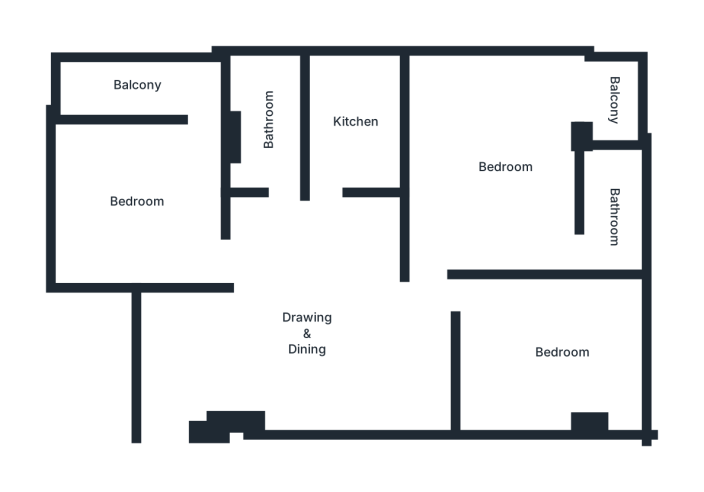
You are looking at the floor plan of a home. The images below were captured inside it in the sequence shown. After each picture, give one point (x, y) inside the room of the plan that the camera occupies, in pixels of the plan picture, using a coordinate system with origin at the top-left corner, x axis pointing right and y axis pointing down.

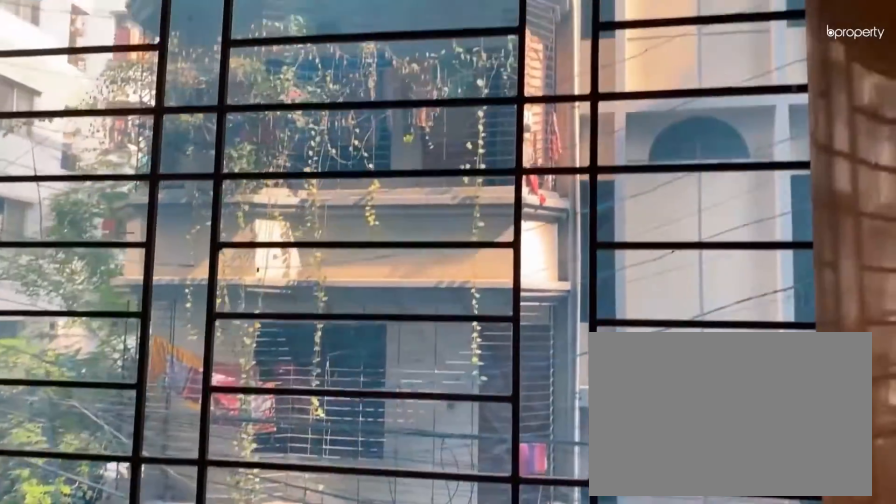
(150, 83)
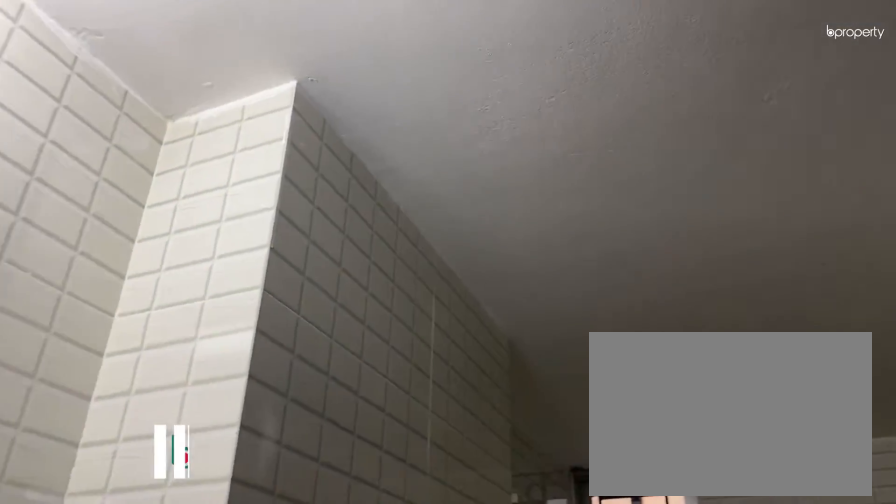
(271, 117)
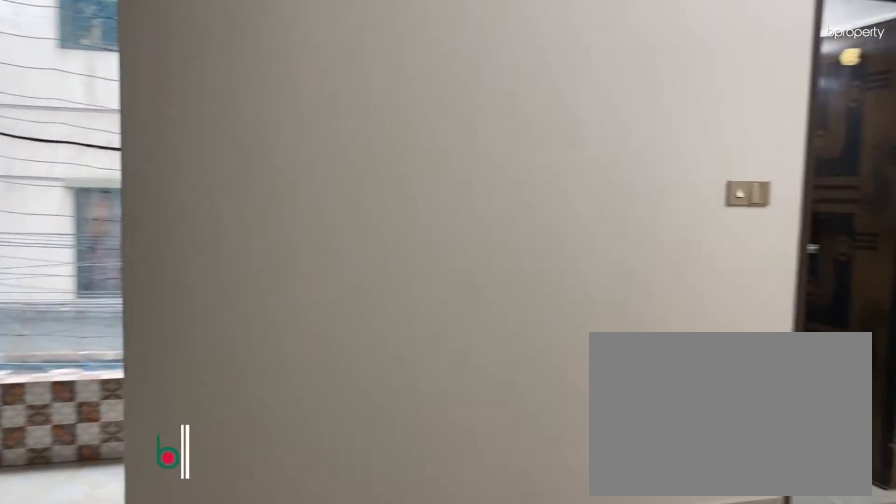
(506, 166)
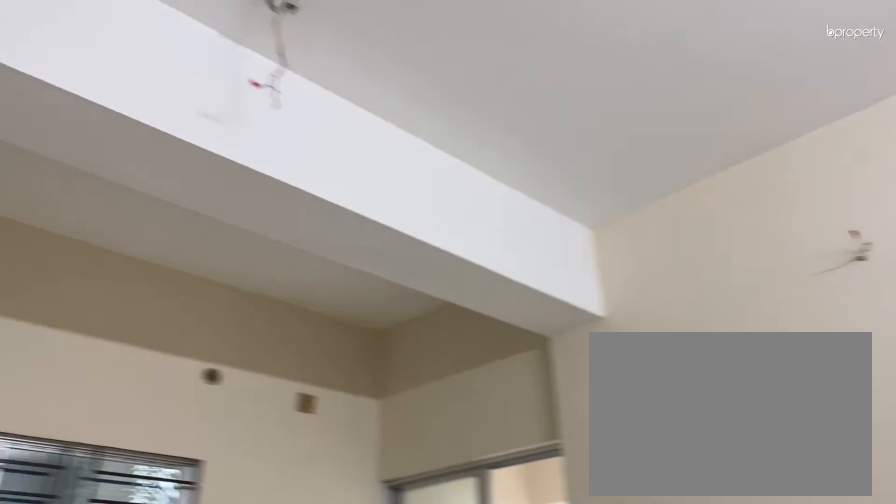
(506, 166)
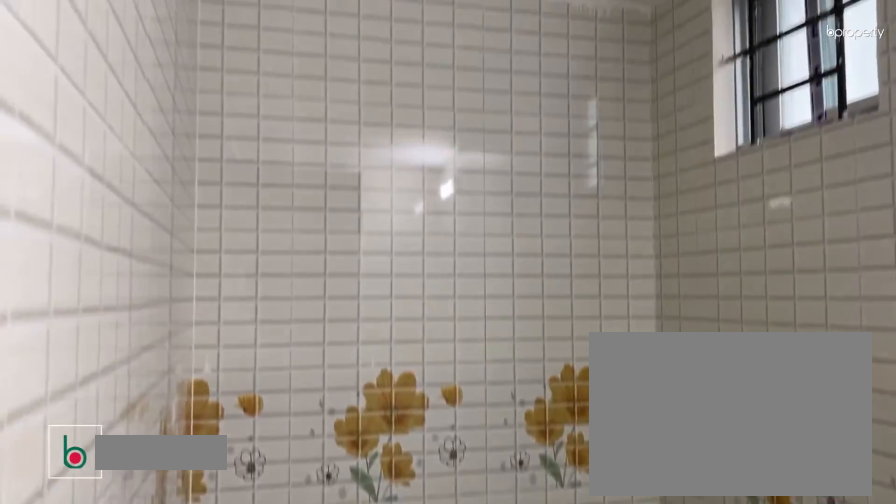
(615, 207)
